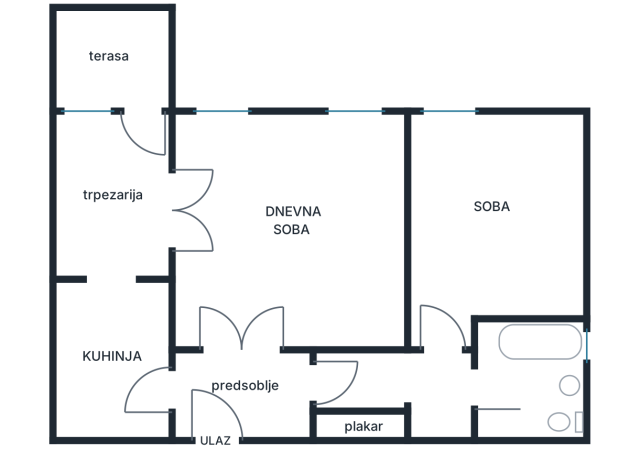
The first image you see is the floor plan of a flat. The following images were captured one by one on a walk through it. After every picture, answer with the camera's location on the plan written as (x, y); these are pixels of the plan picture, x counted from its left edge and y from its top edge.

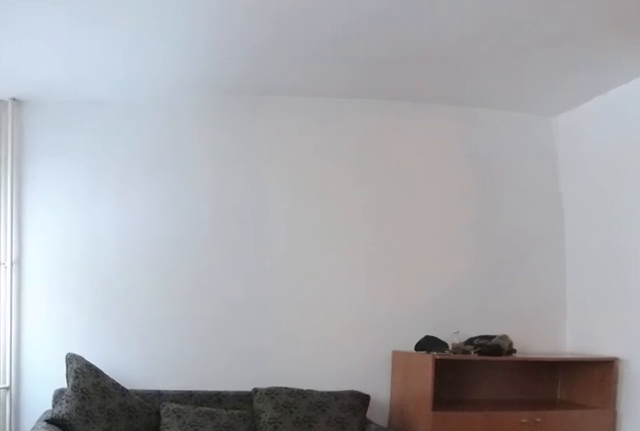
(188, 225)
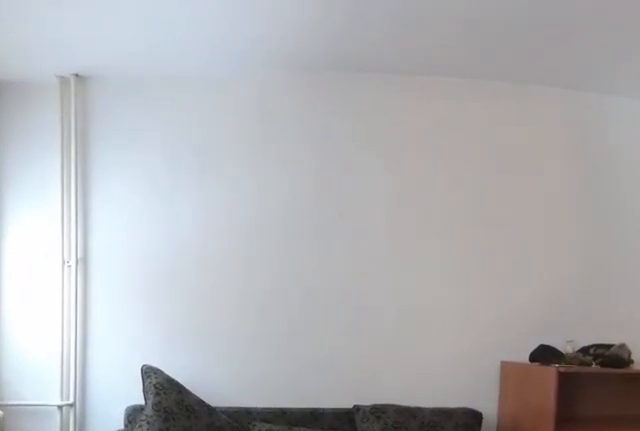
(218, 204)
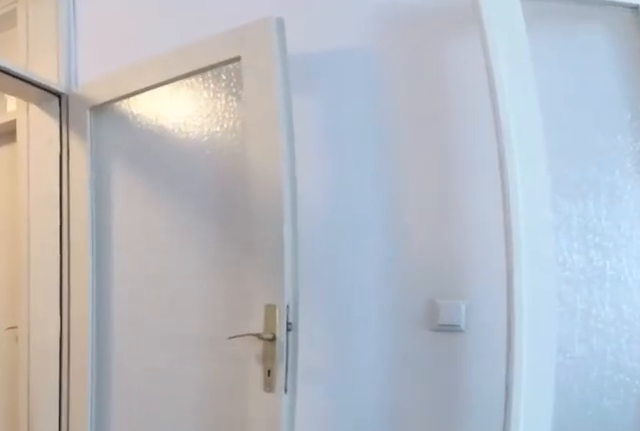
(256, 268)
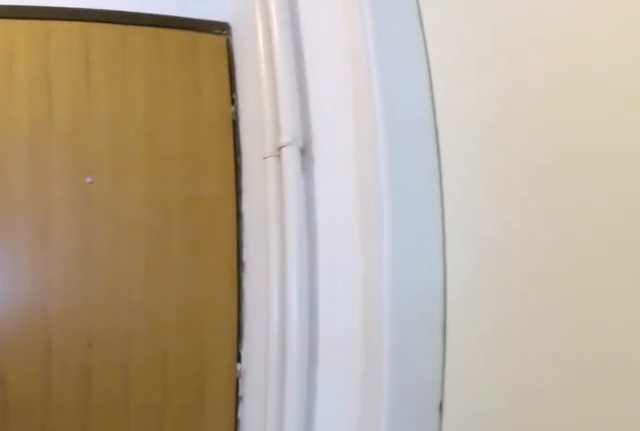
(254, 341)
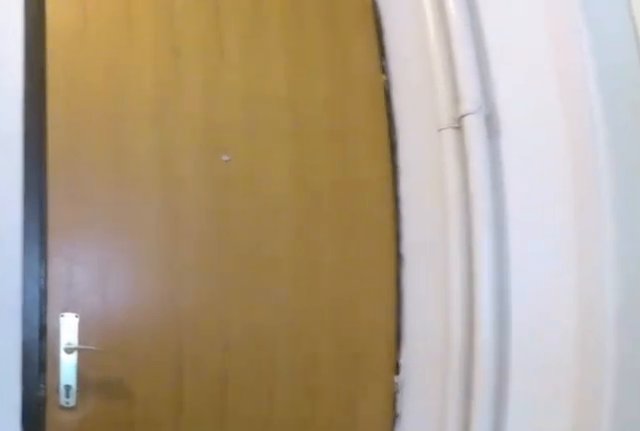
(249, 348)
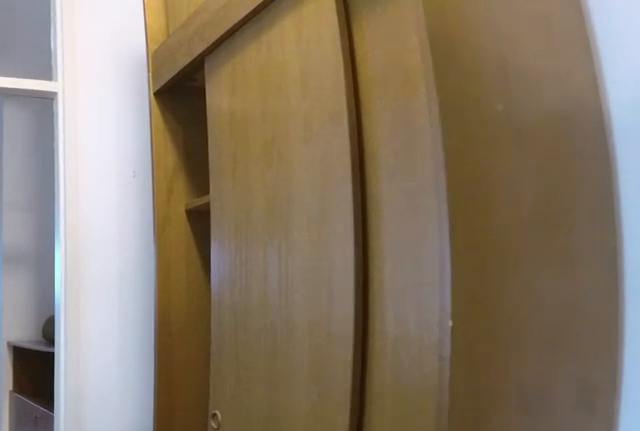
(237, 389)
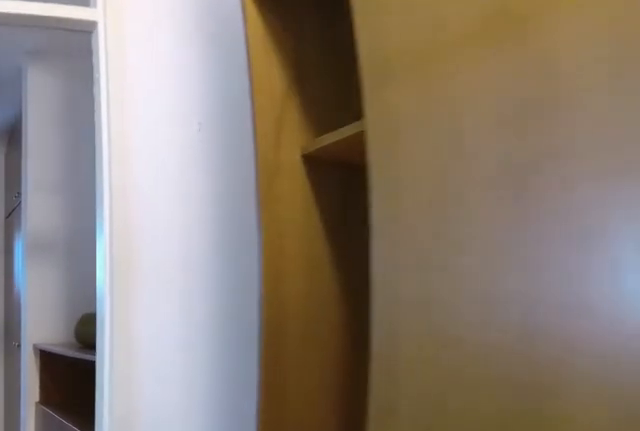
(255, 389)
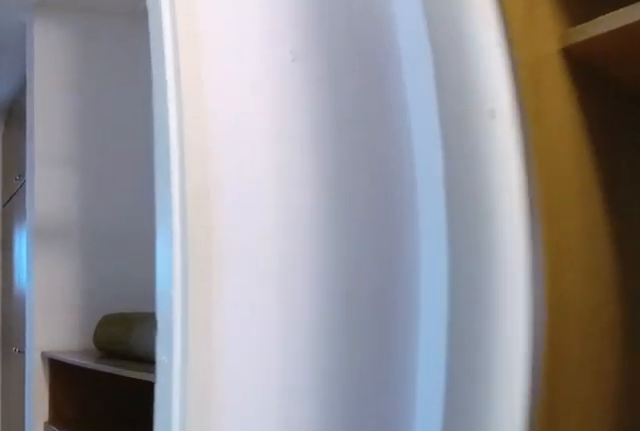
(267, 389)
